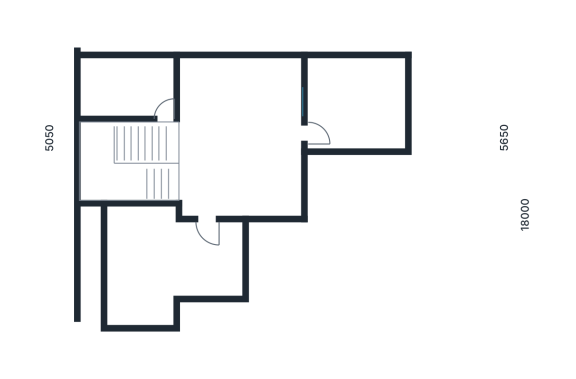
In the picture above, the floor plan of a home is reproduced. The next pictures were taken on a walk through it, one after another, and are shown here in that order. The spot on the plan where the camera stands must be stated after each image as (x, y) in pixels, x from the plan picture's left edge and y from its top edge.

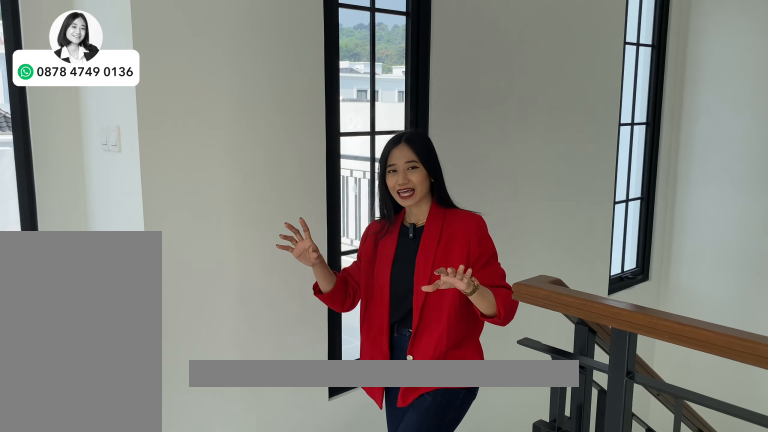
(224, 162)
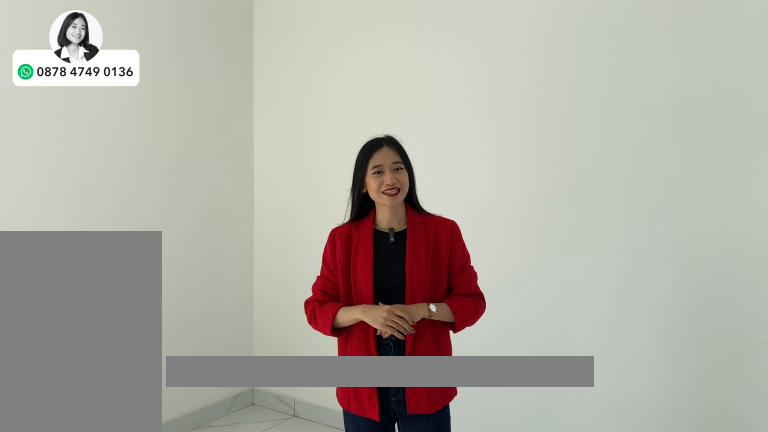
(224, 162)
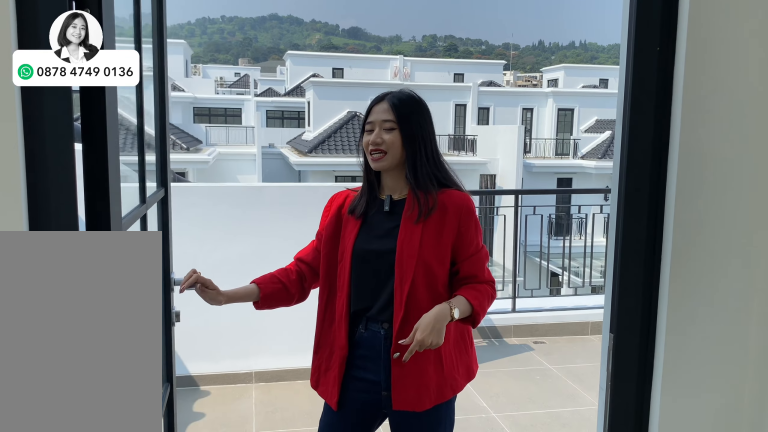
(156, 261)
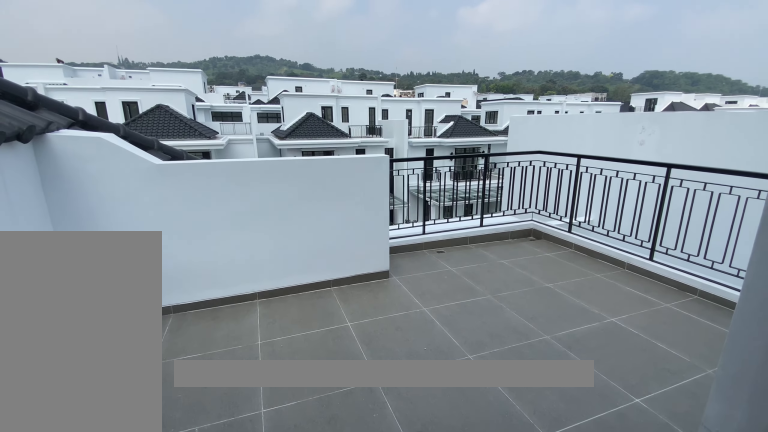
(156, 261)
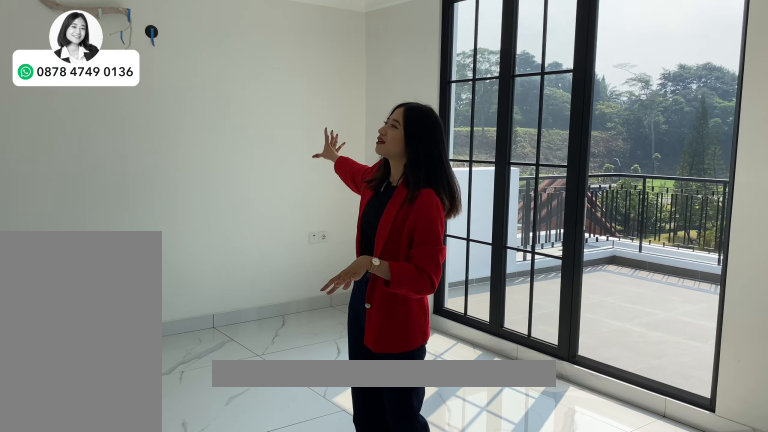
(233, 105)
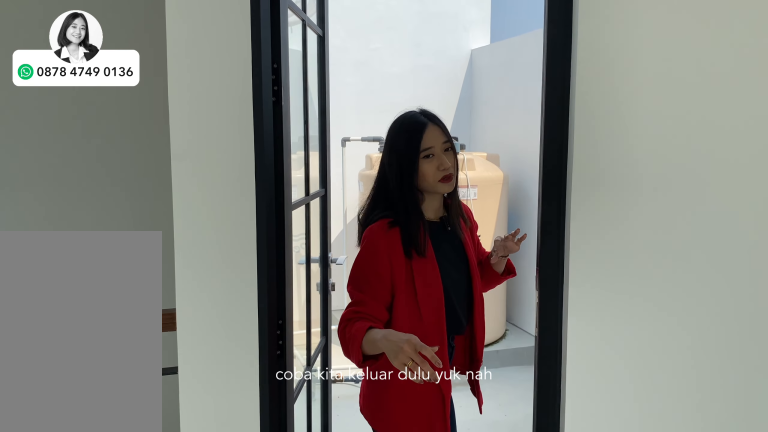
(236, 135)
